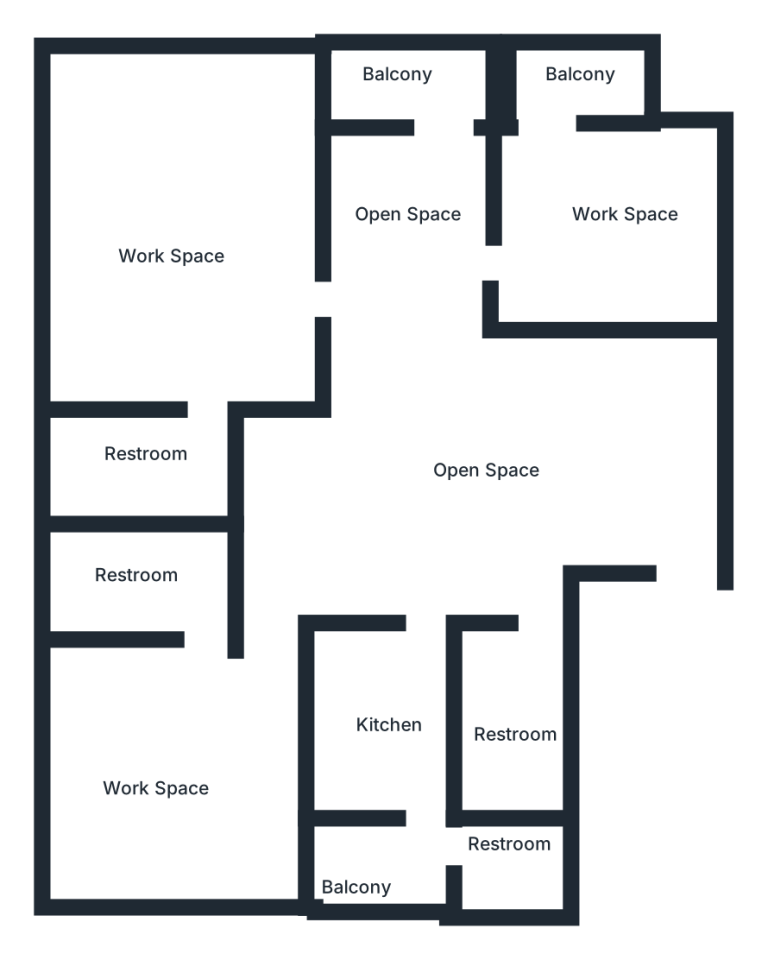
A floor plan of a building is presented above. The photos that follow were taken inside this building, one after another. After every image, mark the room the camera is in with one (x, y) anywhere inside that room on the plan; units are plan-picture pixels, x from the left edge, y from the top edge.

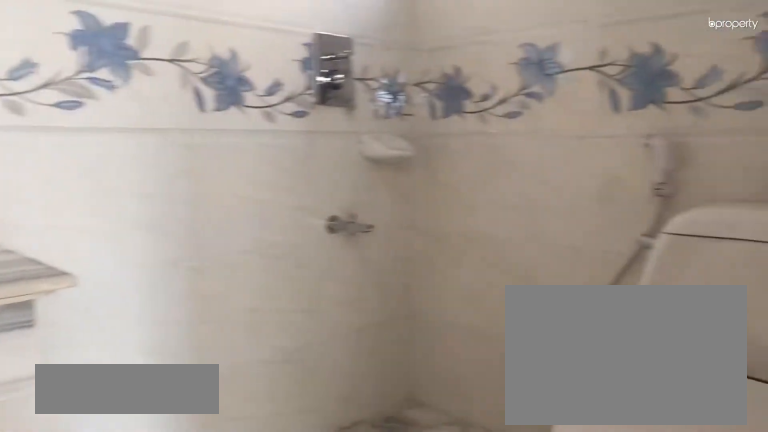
(153, 464)
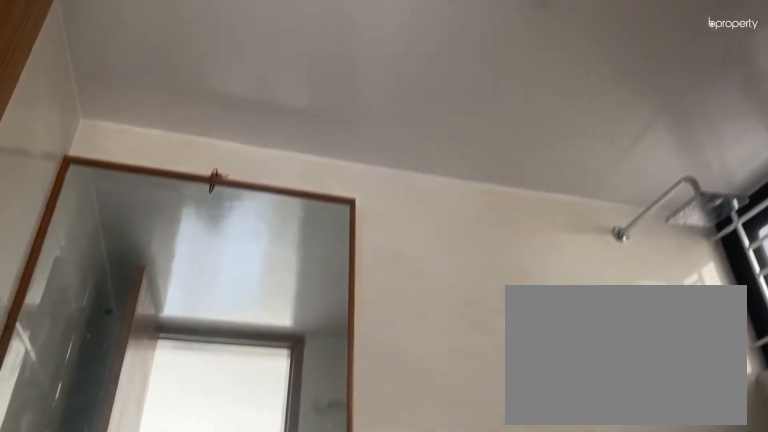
(153, 464)
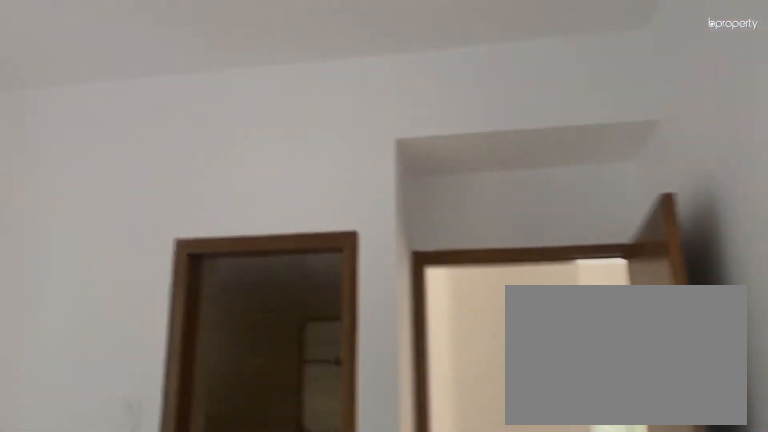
(181, 749)
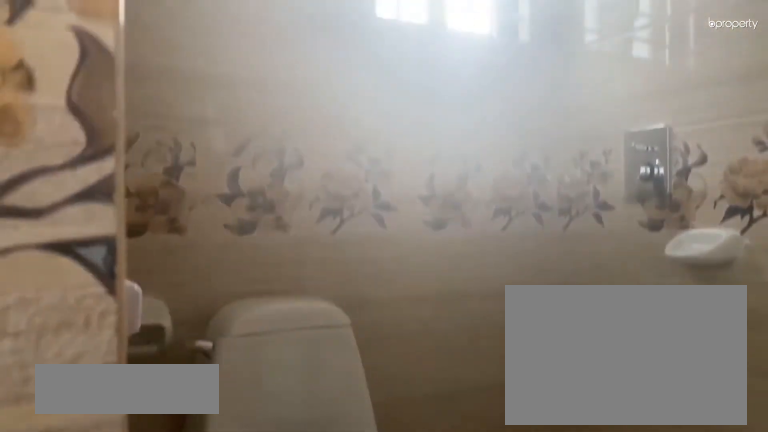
(148, 582)
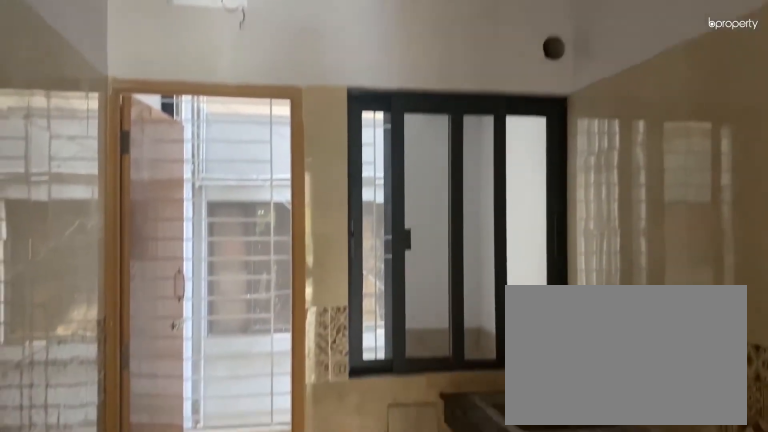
(392, 722)
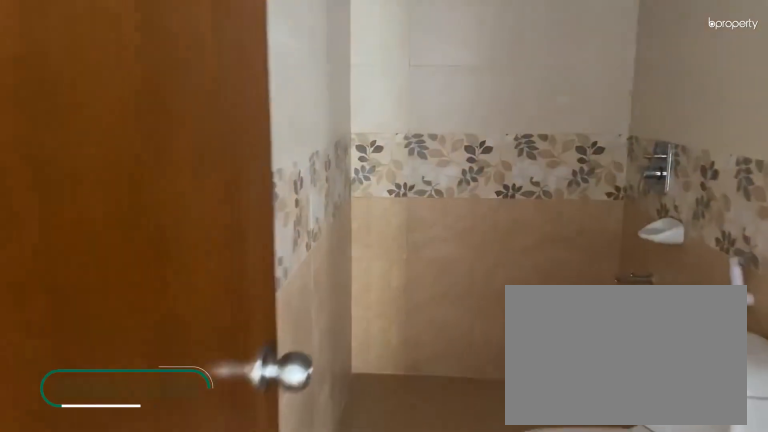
(517, 741)
